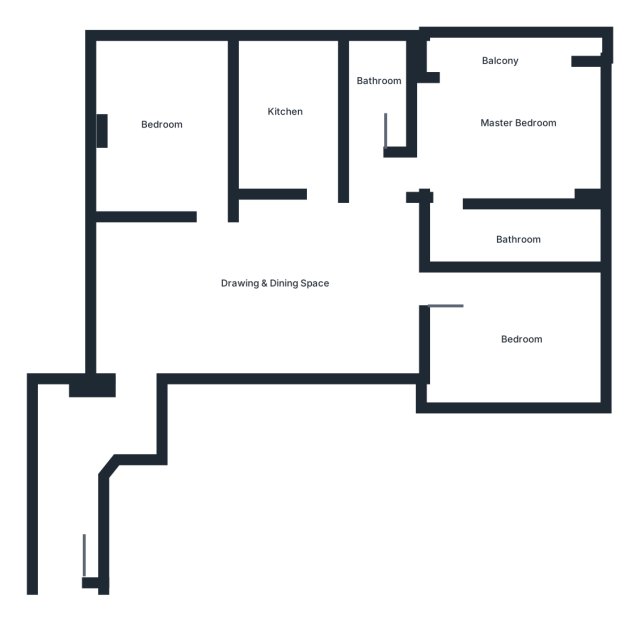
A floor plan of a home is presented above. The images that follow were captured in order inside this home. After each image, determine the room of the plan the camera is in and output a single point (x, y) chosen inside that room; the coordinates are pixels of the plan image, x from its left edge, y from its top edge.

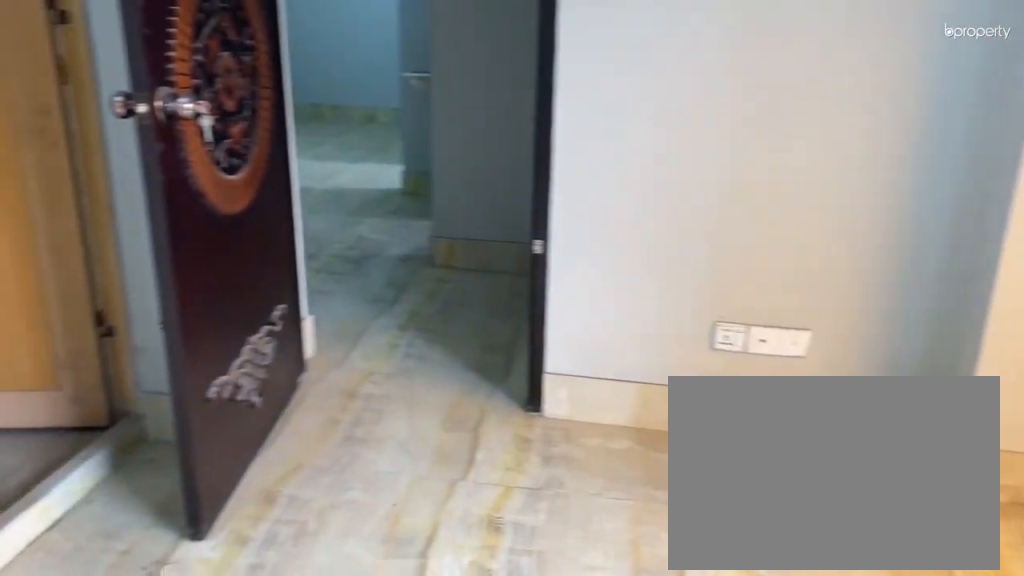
(506, 128)
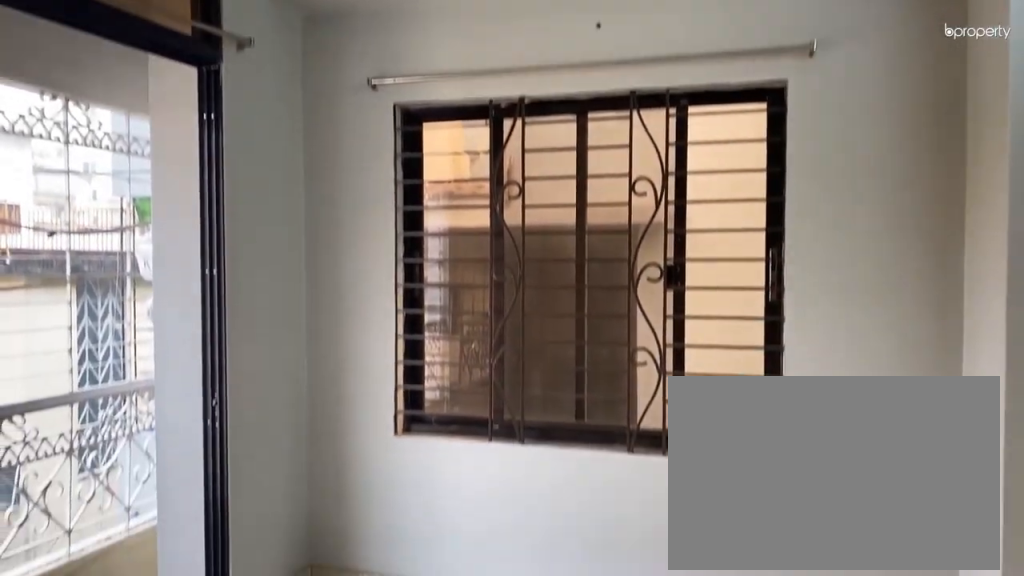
(506, 128)
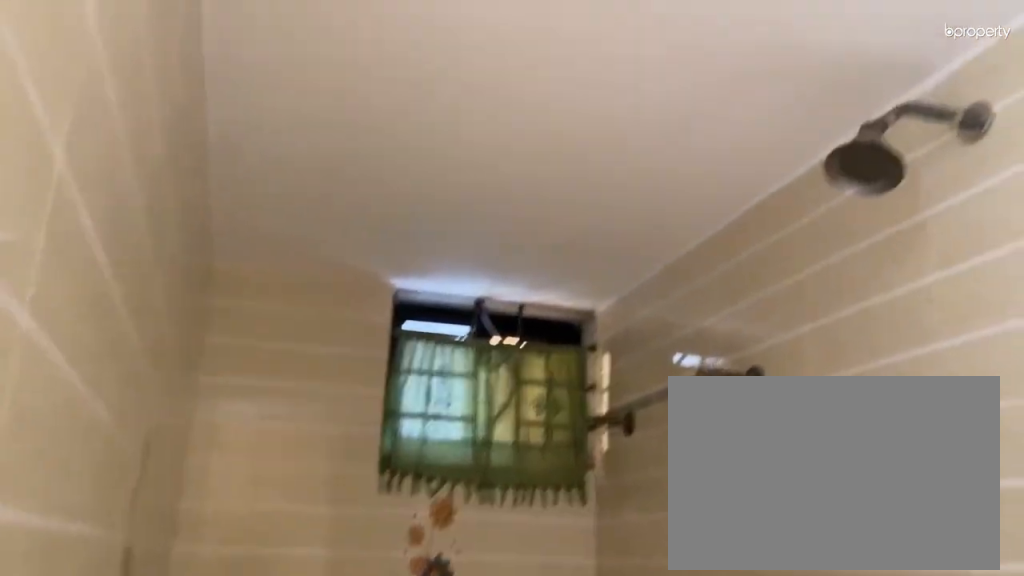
(510, 241)
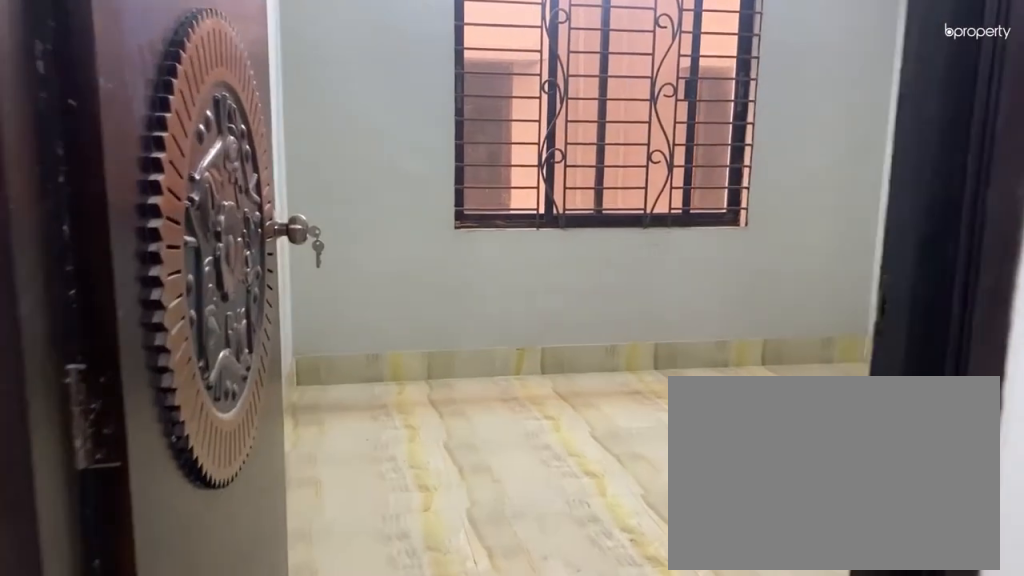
(432, 294)
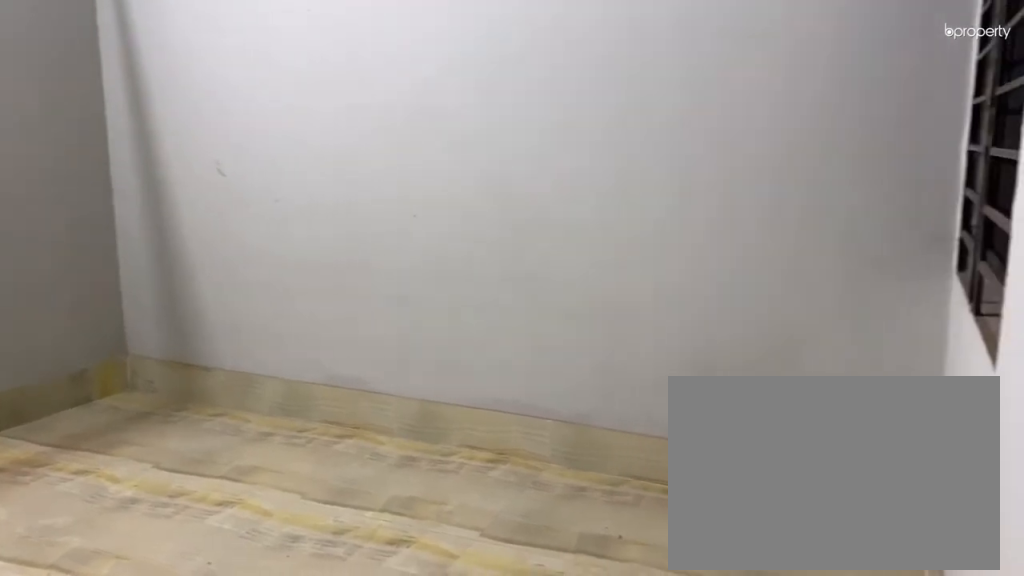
(517, 331)
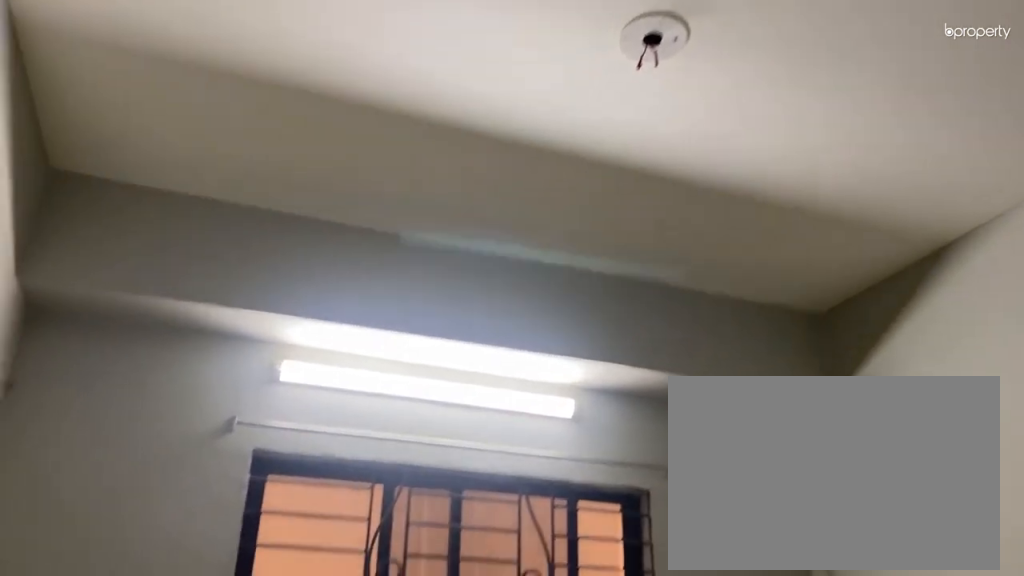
(517, 331)
